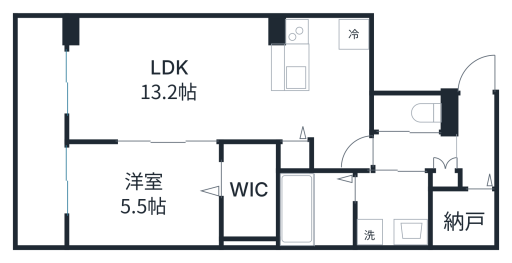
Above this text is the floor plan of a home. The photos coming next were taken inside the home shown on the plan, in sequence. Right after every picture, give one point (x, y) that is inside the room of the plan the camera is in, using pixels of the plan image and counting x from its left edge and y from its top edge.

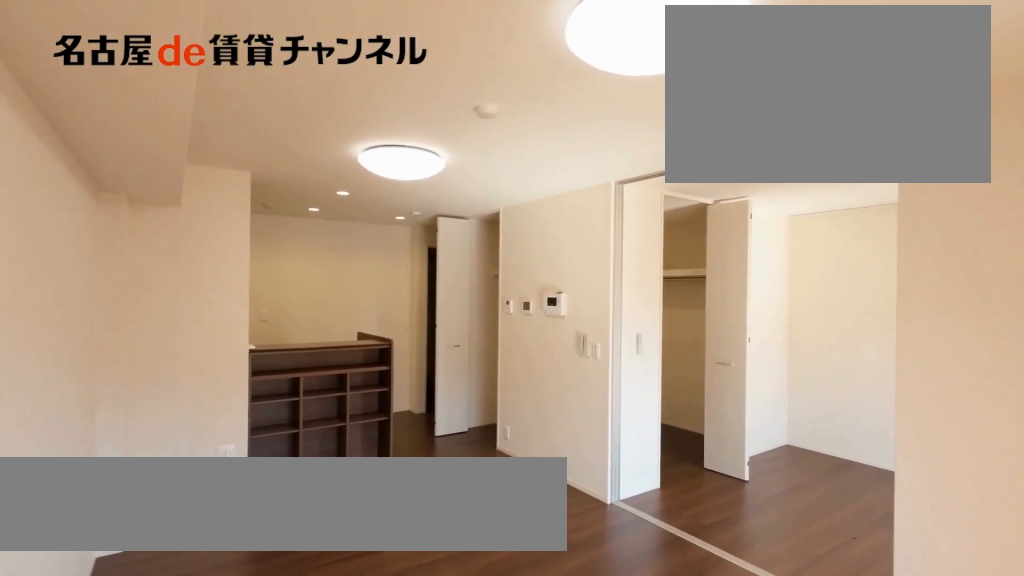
(194, 85)
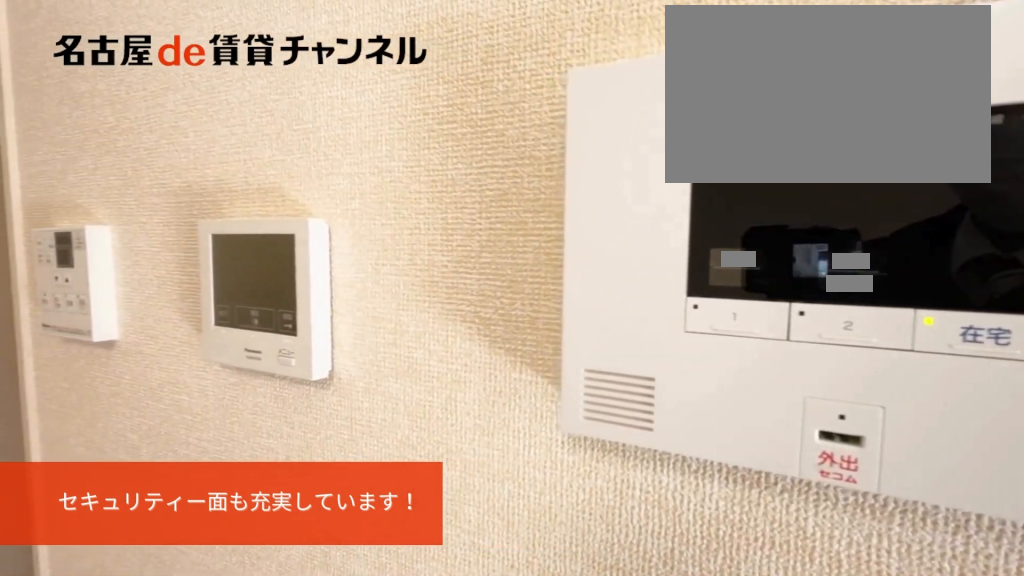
(194, 85)
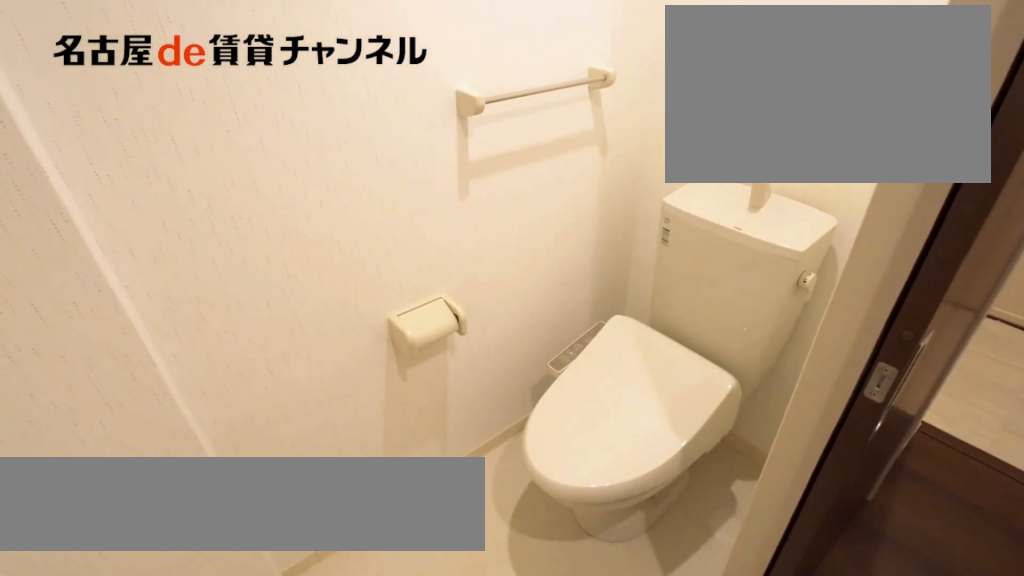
(412, 112)
